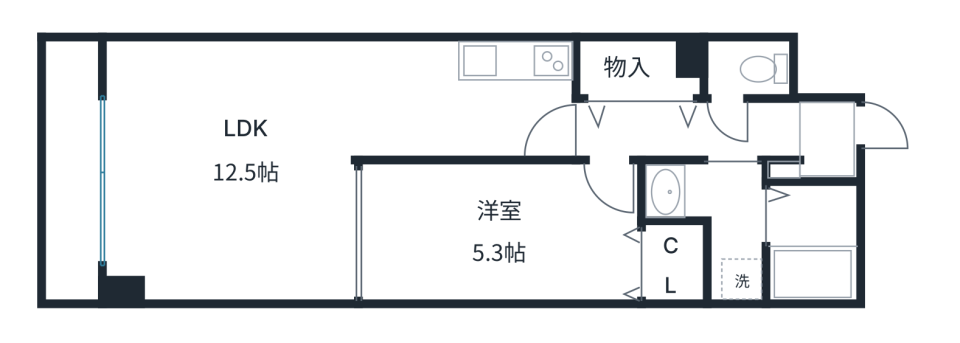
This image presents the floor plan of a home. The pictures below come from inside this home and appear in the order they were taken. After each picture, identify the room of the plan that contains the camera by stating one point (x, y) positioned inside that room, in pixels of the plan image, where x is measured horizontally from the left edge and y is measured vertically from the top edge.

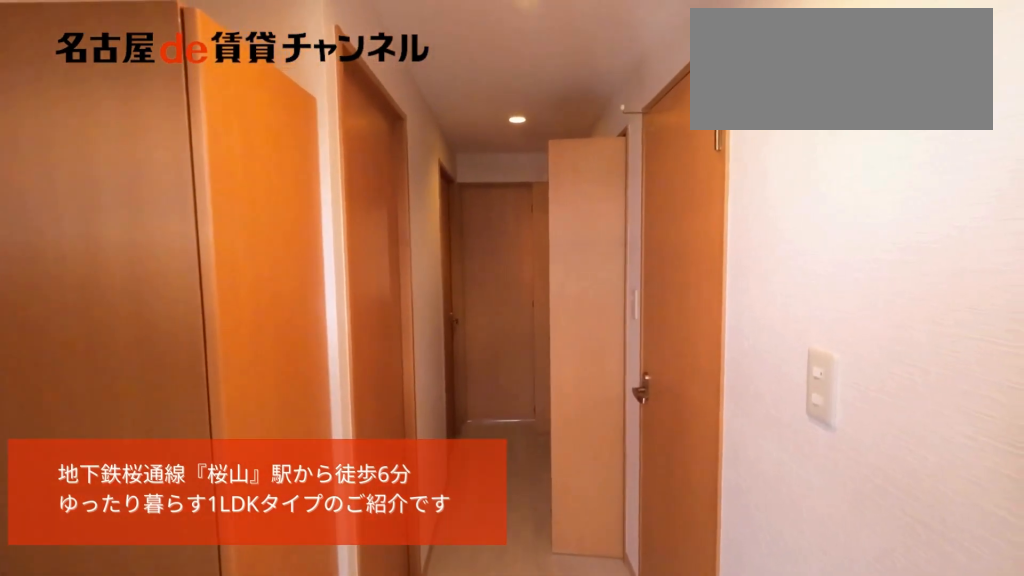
(827, 140)
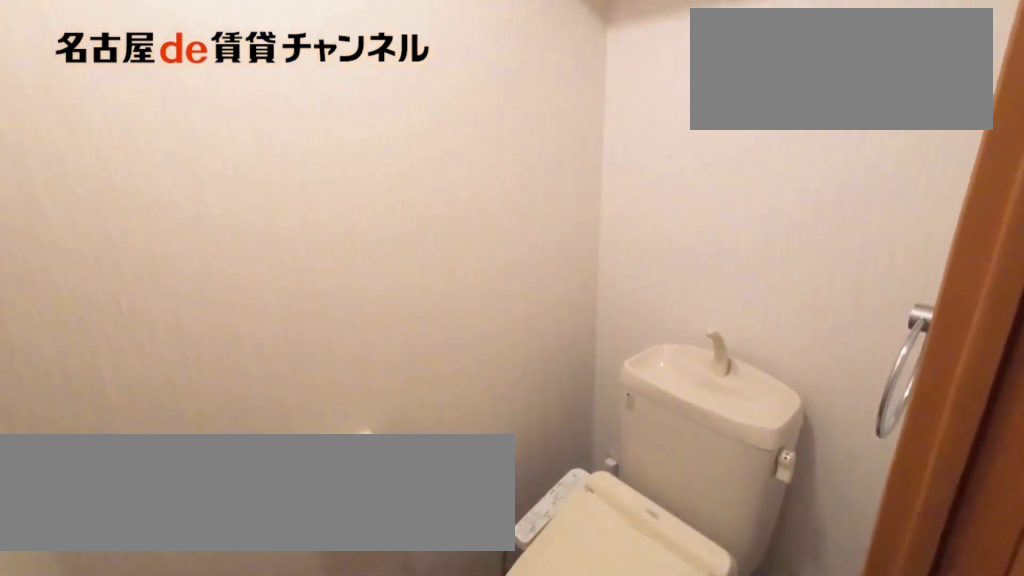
(748, 68)
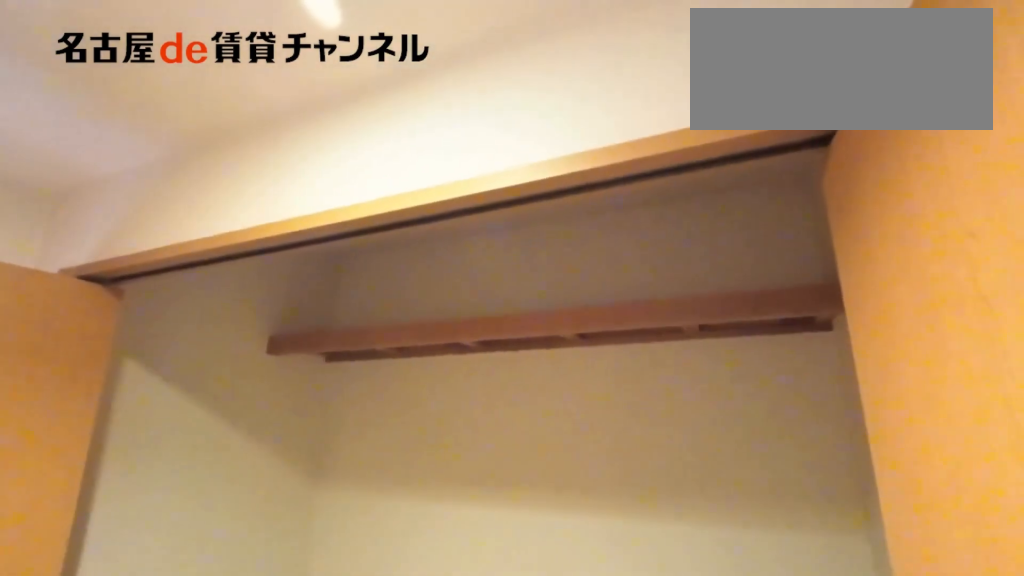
(634, 70)
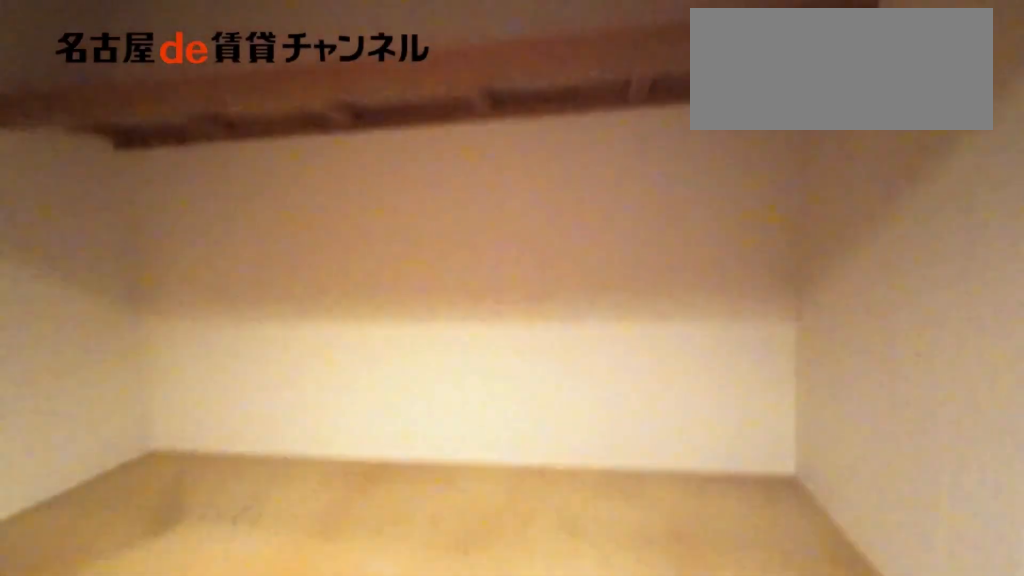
(634, 70)
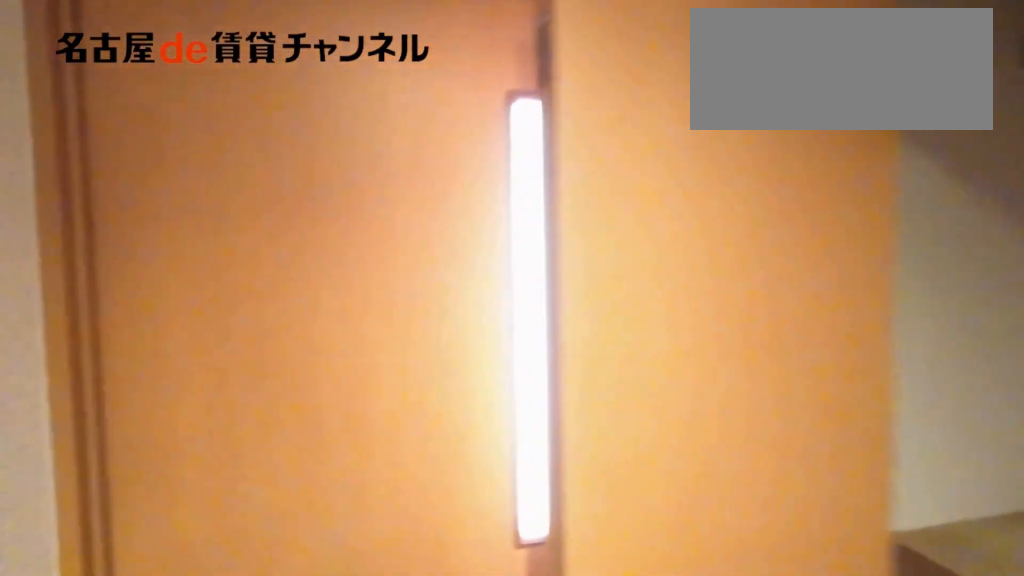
(691, 130)
